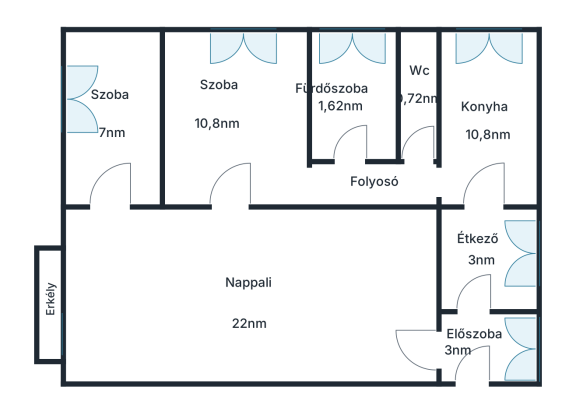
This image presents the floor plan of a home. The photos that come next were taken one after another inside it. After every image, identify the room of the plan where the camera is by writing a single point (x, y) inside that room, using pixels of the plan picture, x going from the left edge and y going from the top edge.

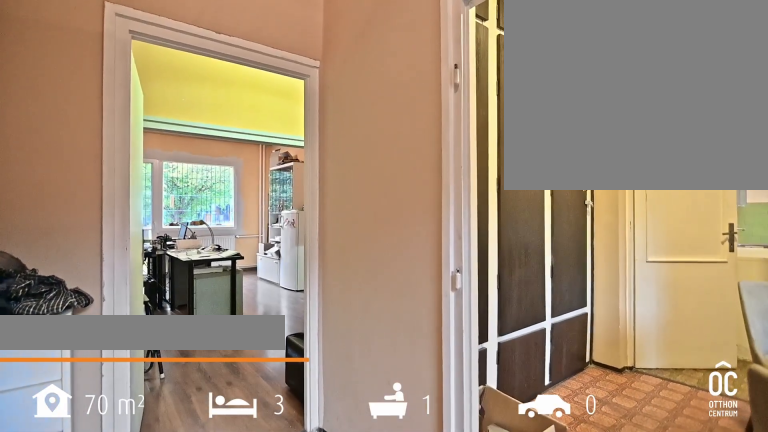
(483, 345)
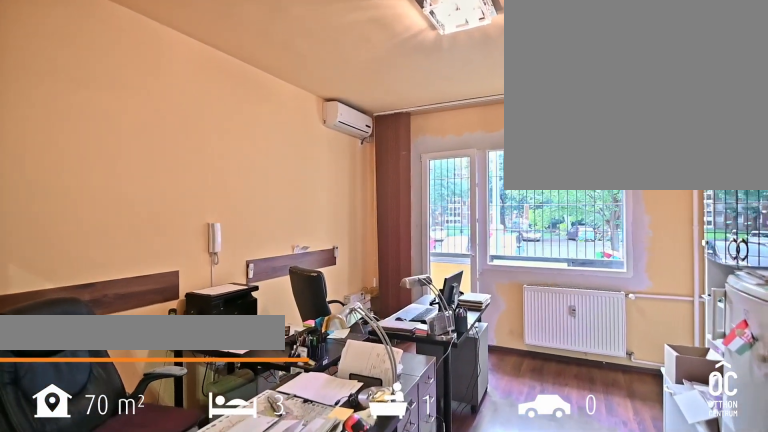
(243, 301)
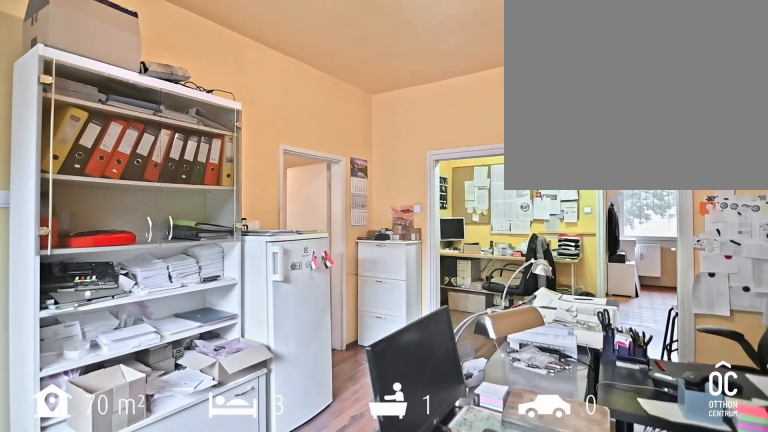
(243, 300)
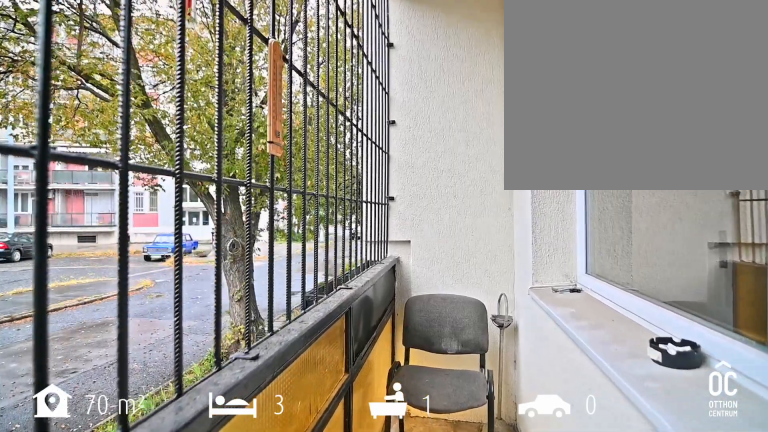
(50, 306)
